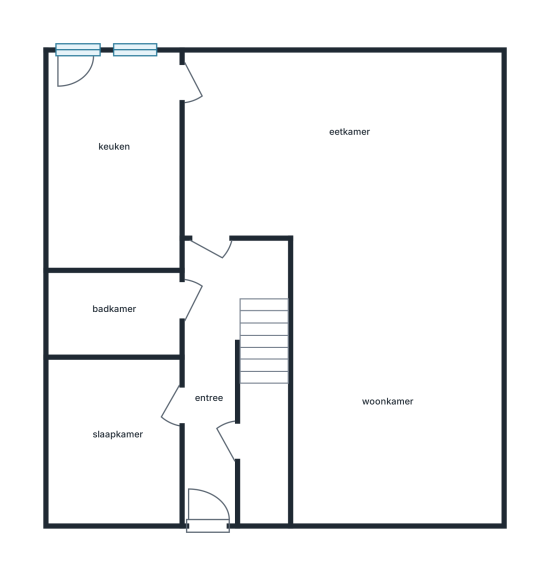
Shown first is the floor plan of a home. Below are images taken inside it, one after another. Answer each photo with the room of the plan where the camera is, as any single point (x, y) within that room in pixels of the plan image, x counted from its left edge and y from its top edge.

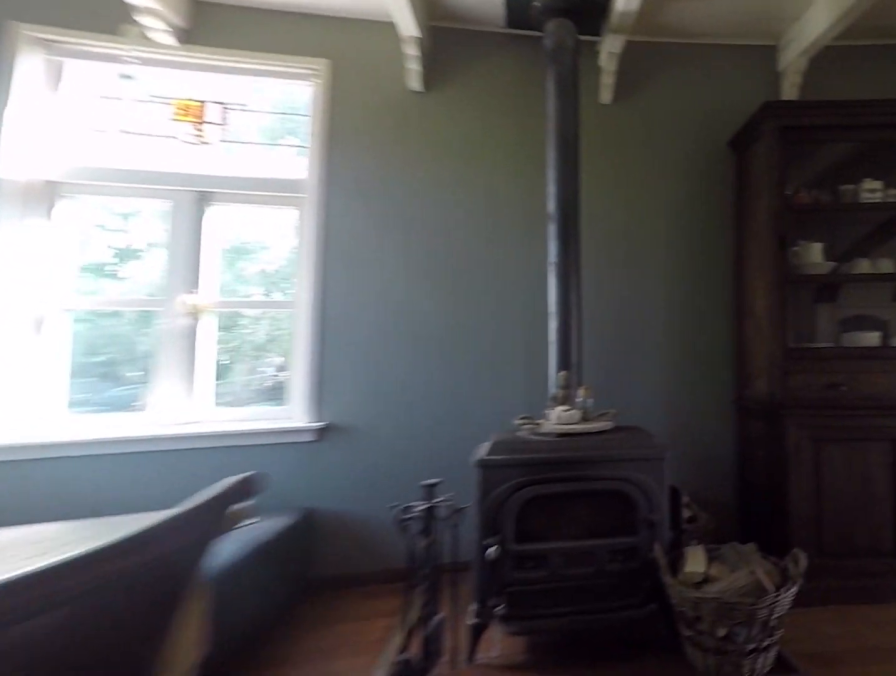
(492, 108)
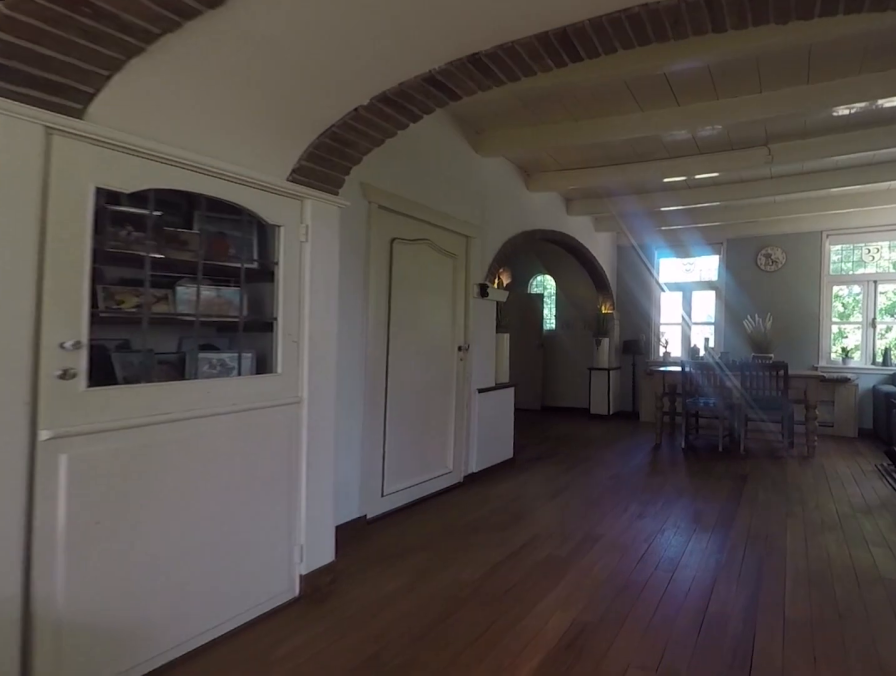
(492, 108)
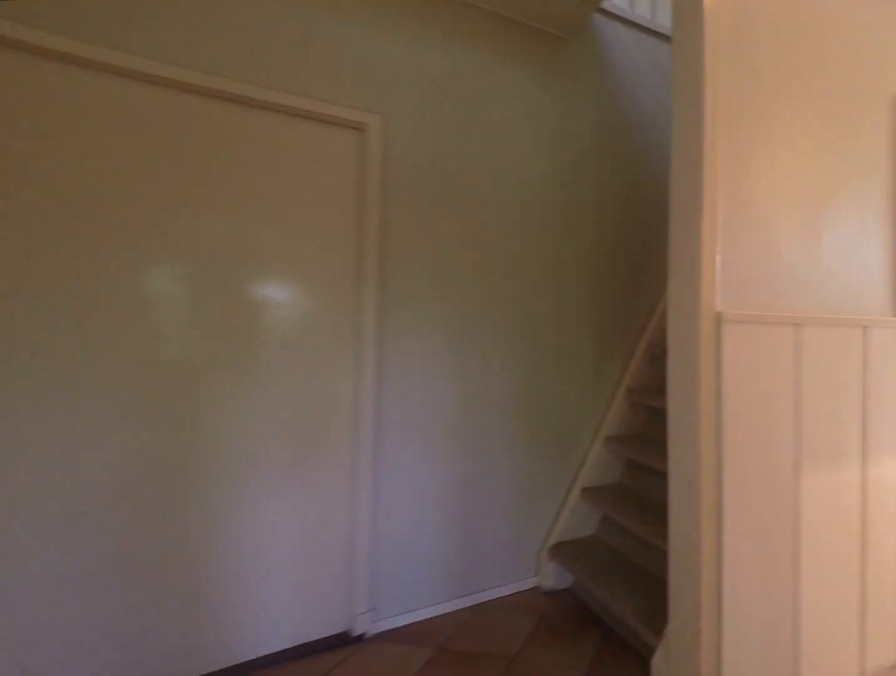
(219, 362)
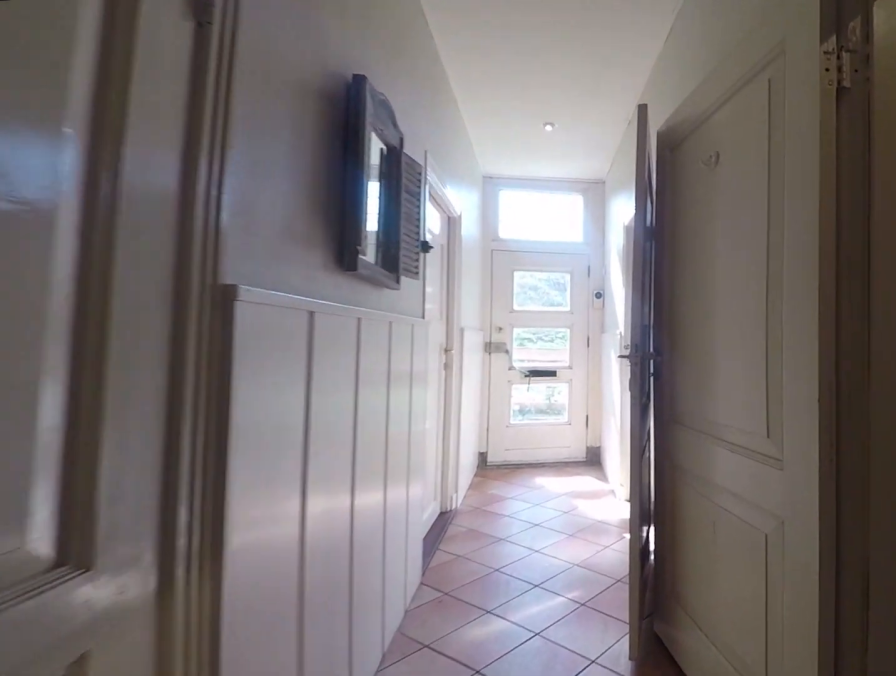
(219, 362)
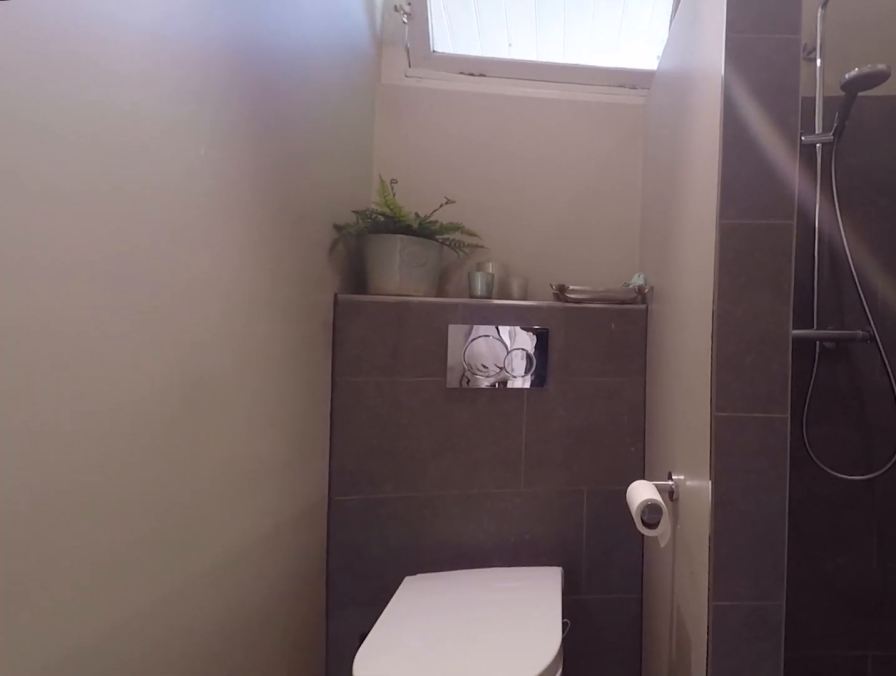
(115, 313)
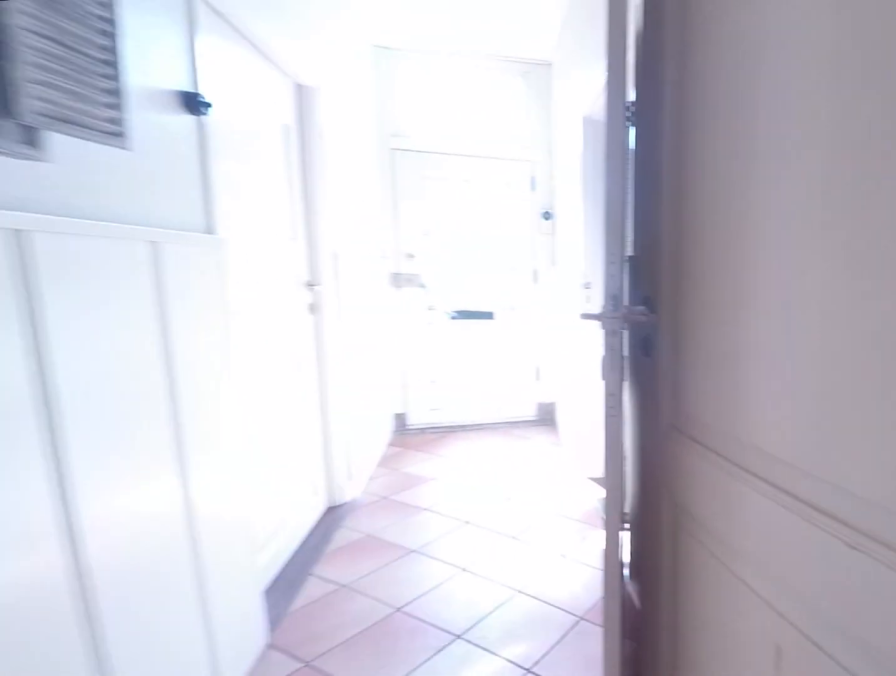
(218, 362)
